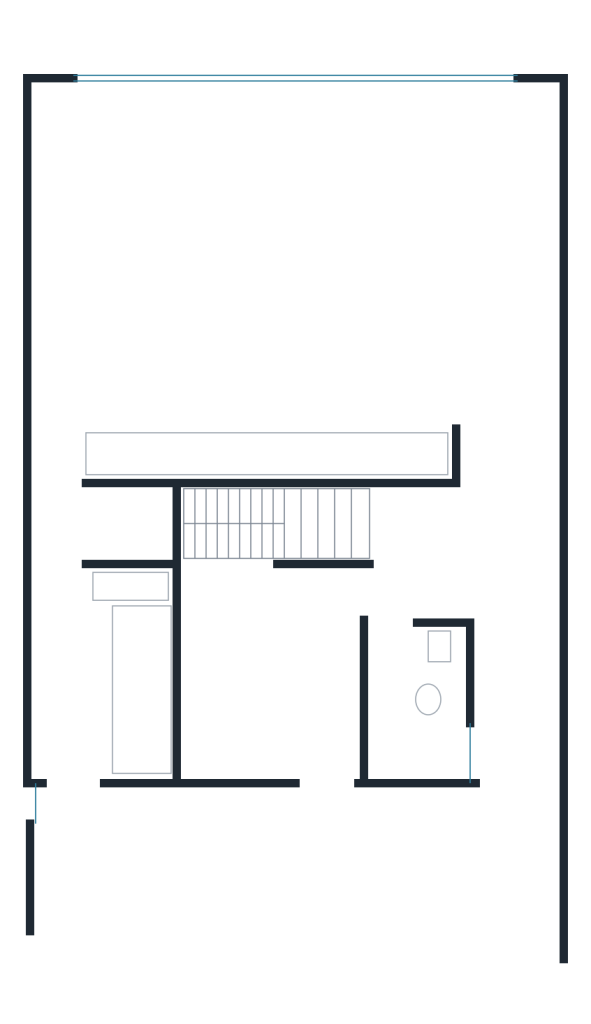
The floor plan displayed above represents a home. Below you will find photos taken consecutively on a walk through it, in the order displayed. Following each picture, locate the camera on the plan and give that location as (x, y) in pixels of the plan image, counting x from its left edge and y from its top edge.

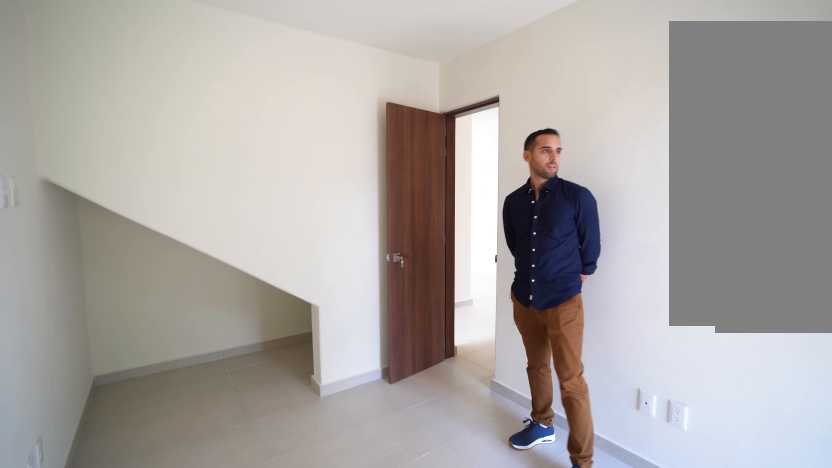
(230, 756)
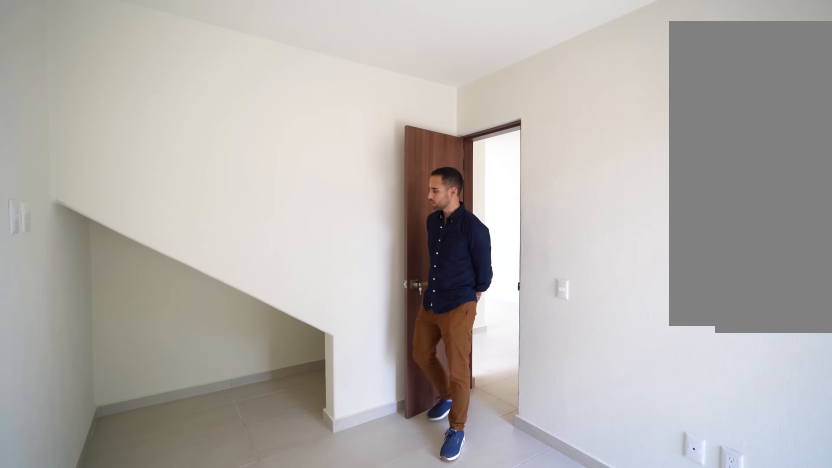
(229, 753)
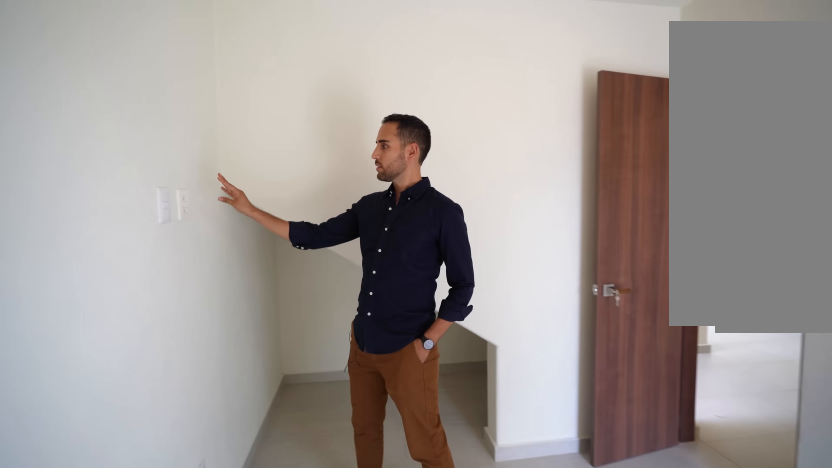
(229, 752)
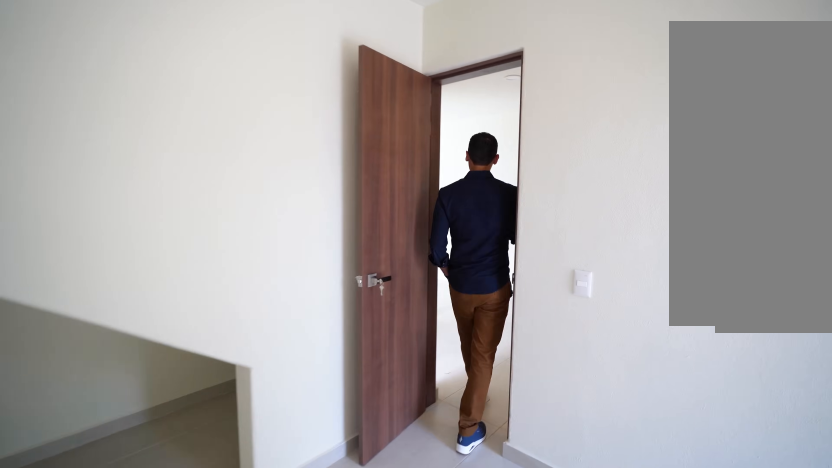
(226, 708)
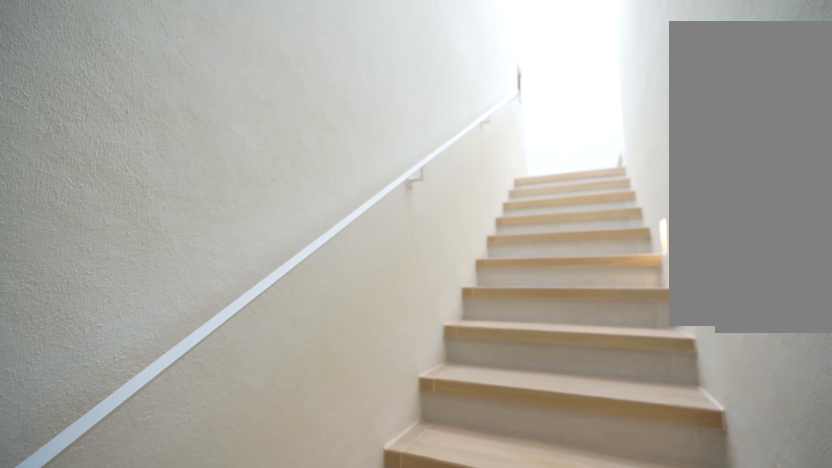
(406, 526)
